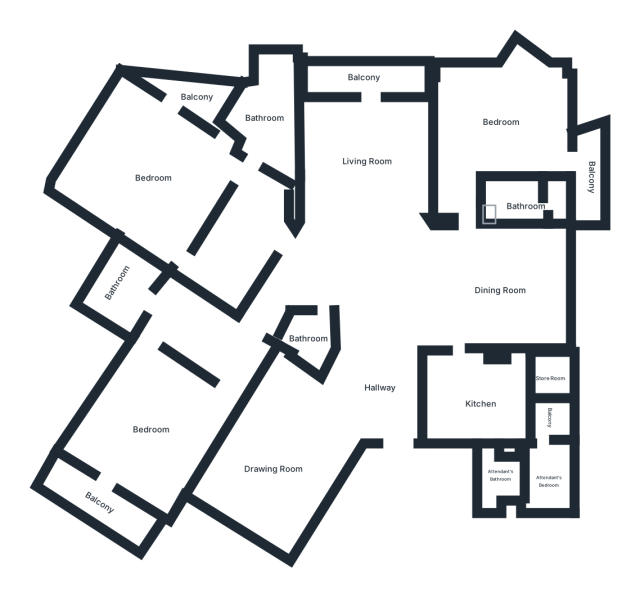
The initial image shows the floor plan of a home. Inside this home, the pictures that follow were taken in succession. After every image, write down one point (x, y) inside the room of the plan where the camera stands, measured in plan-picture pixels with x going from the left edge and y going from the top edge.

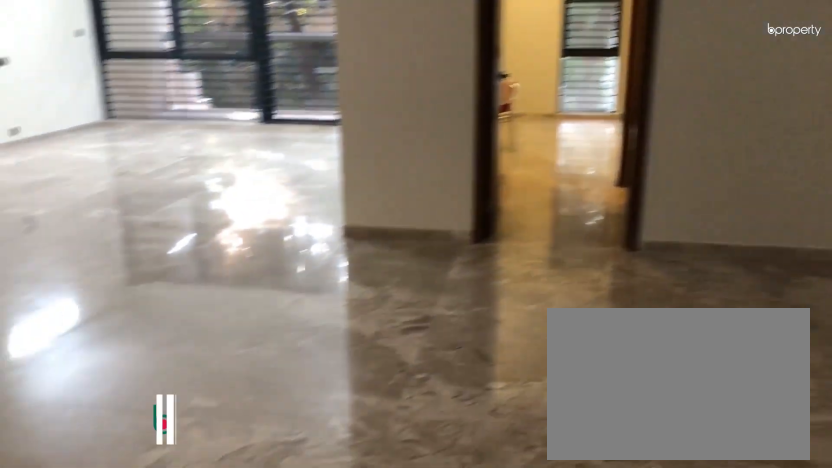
(504, 290)
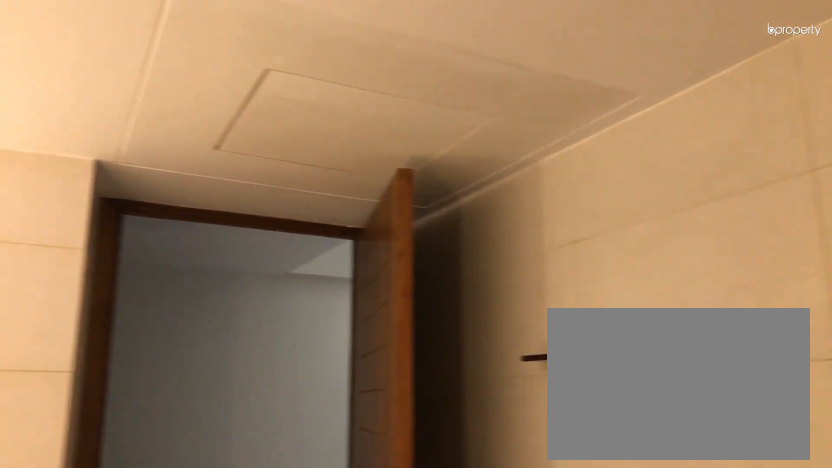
(516, 199)
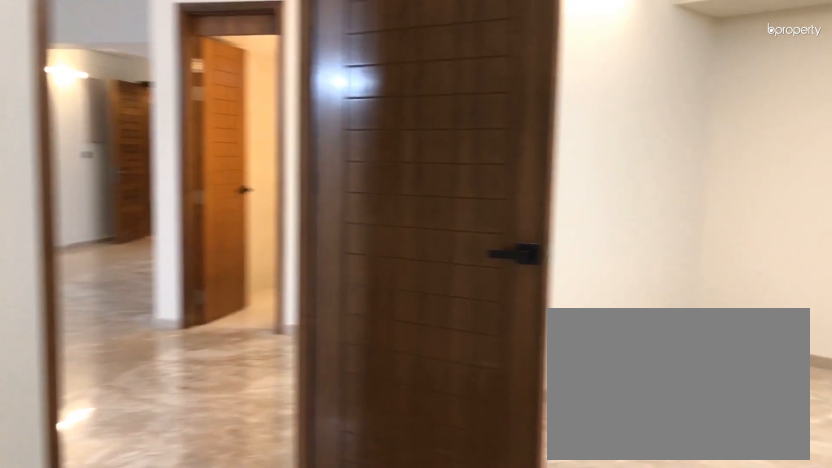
(239, 243)
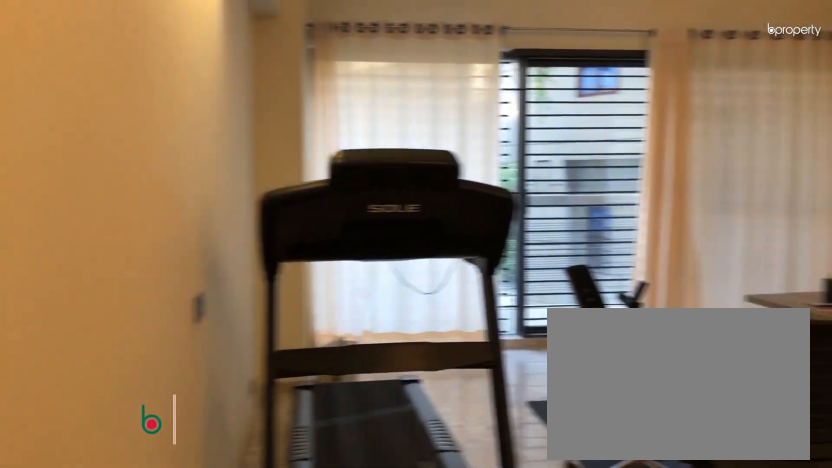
(149, 422)
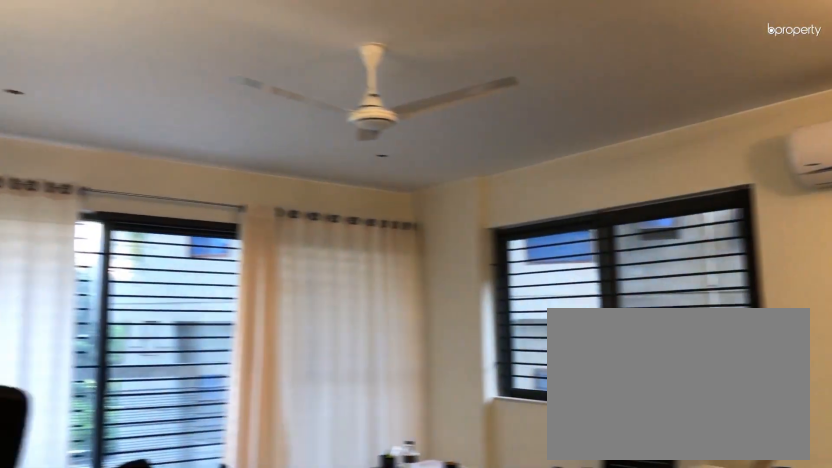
(149, 422)
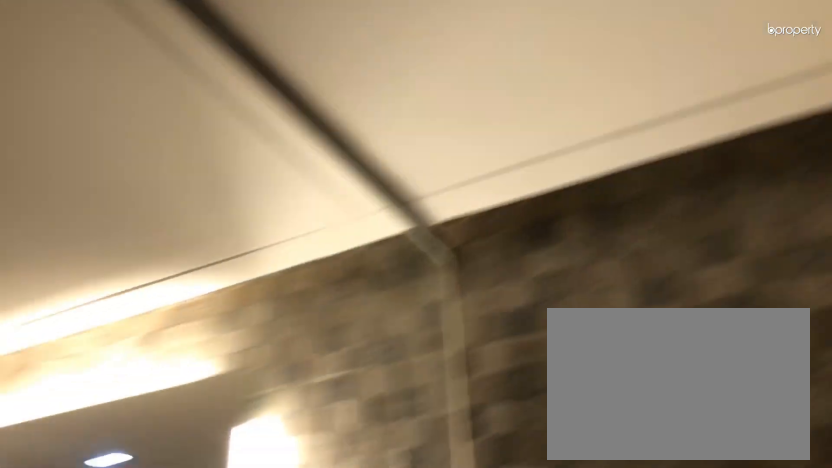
(123, 292)
